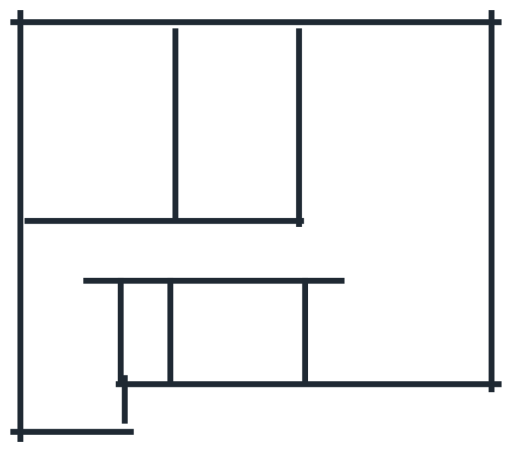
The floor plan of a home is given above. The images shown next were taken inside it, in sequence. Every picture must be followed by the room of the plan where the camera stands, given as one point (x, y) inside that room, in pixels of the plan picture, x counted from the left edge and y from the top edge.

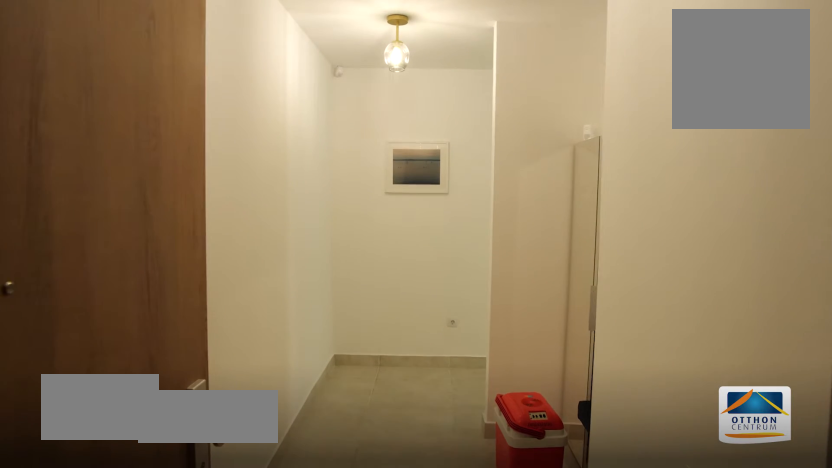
(74, 349)
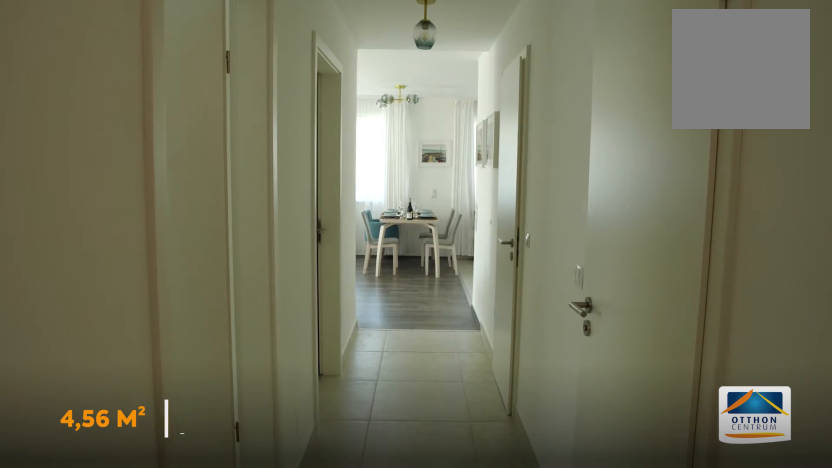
(193, 248)
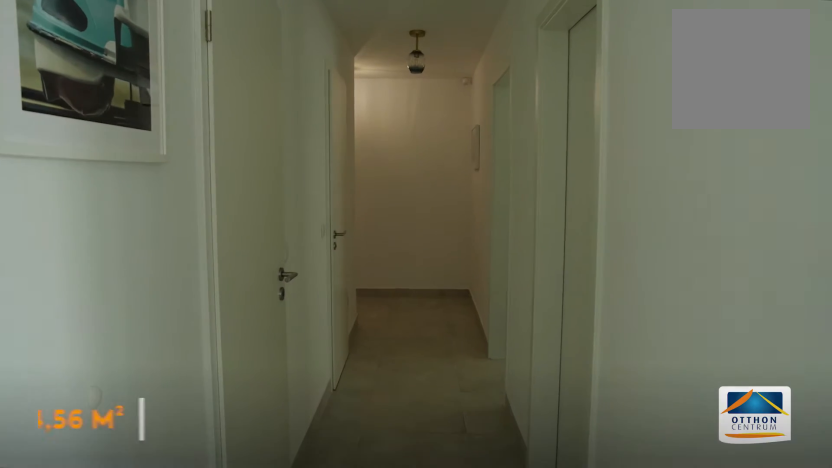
(193, 248)
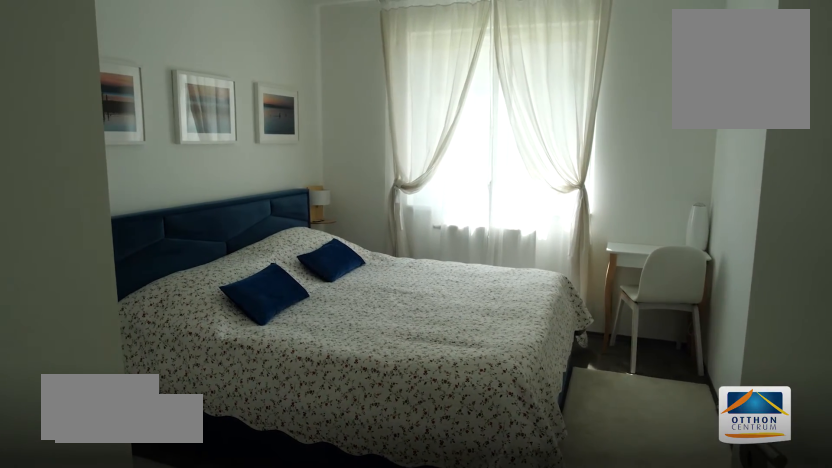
(100, 130)
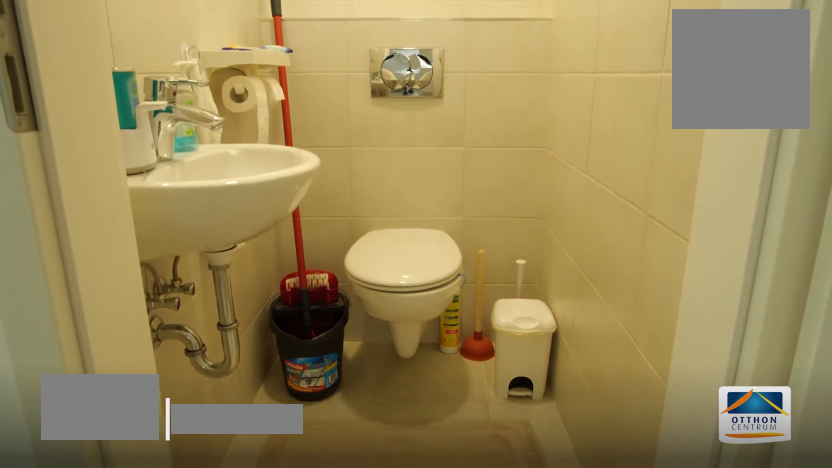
(144, 337)
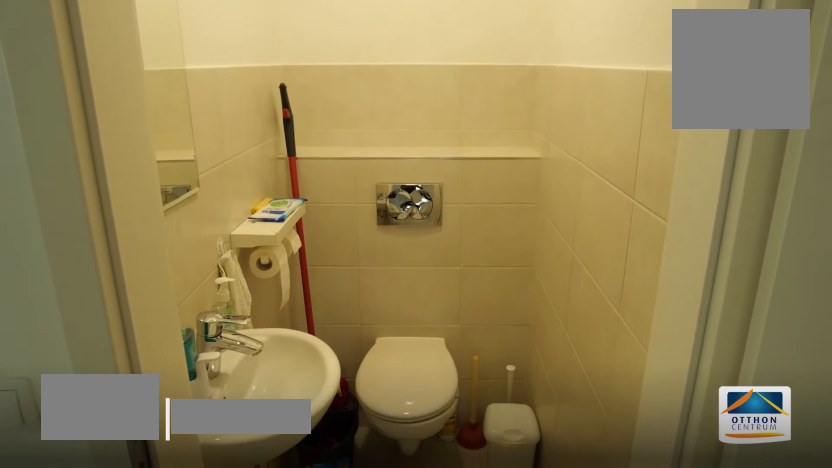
(144, 337)
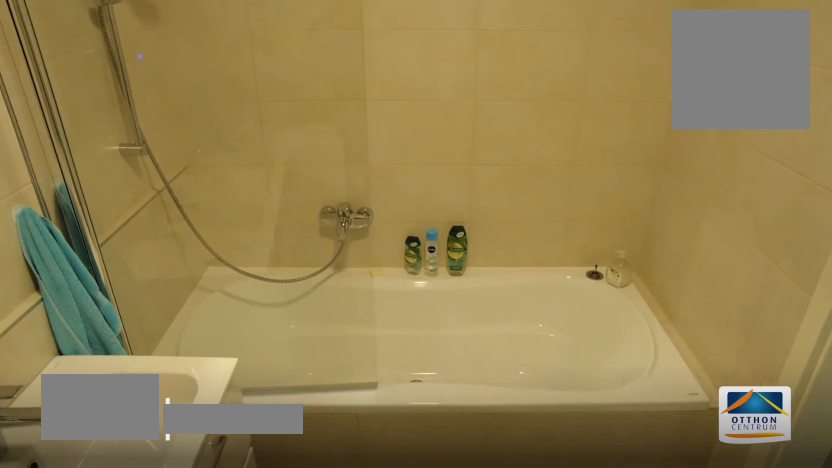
(237, 337)
